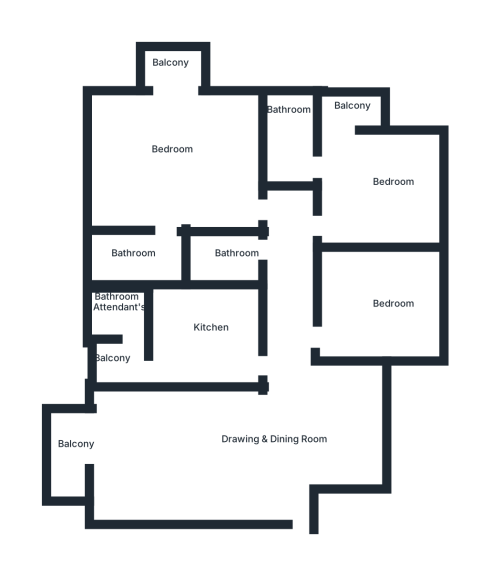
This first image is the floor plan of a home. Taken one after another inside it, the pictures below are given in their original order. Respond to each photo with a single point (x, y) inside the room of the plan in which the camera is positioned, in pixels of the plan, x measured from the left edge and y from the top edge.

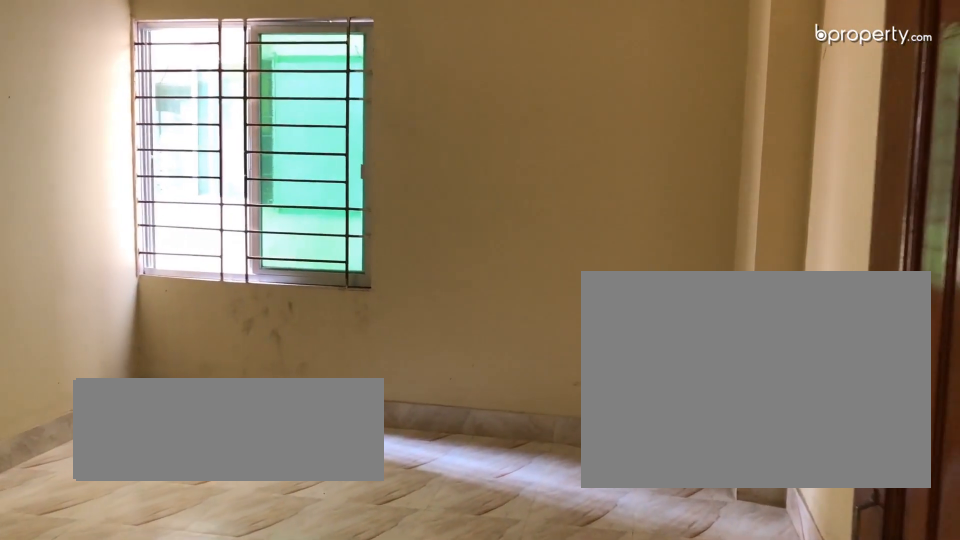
(360, 313)
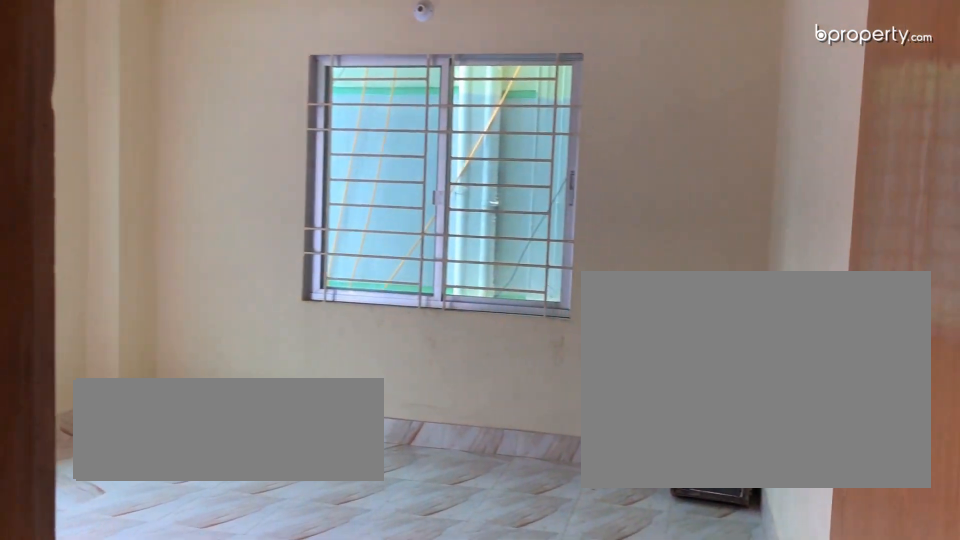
(347, 177)
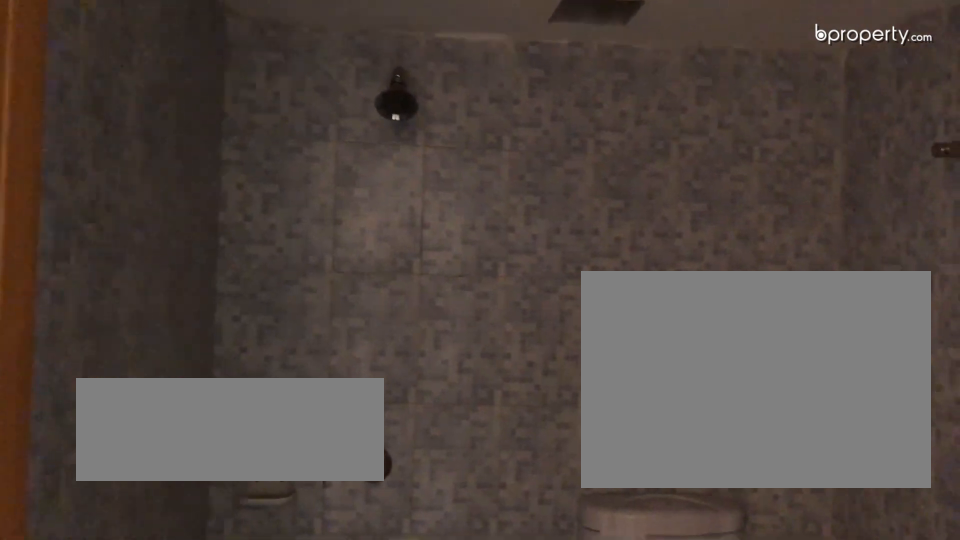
(234, 257)
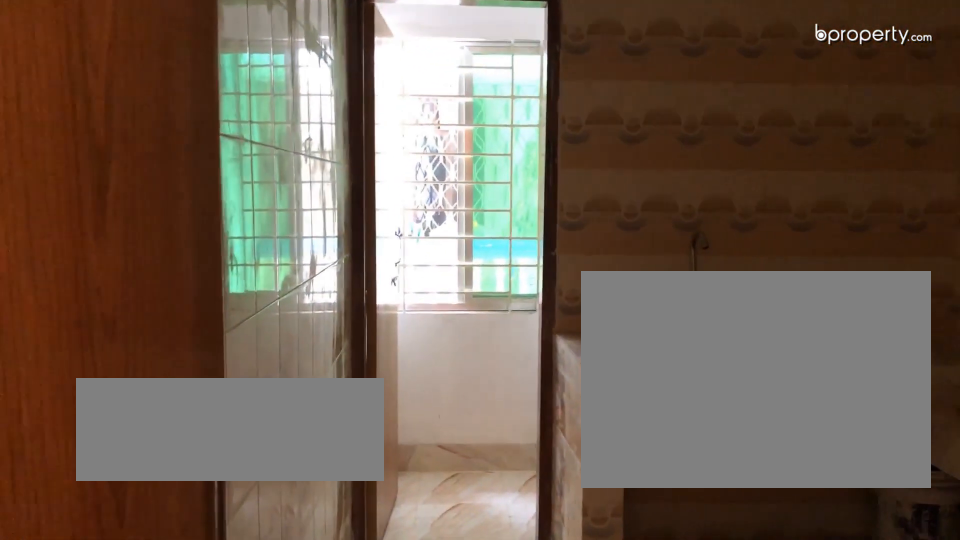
(214, 338)
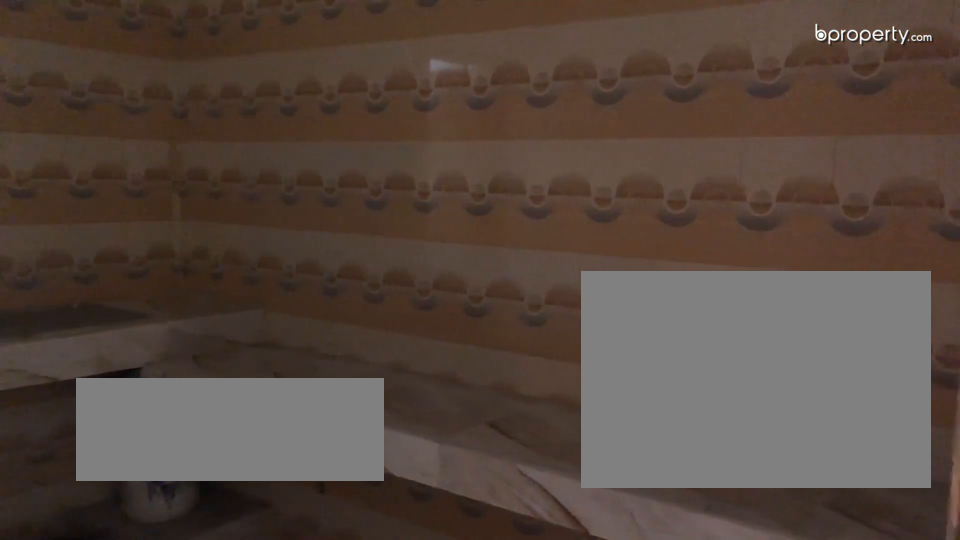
(214, 338)
